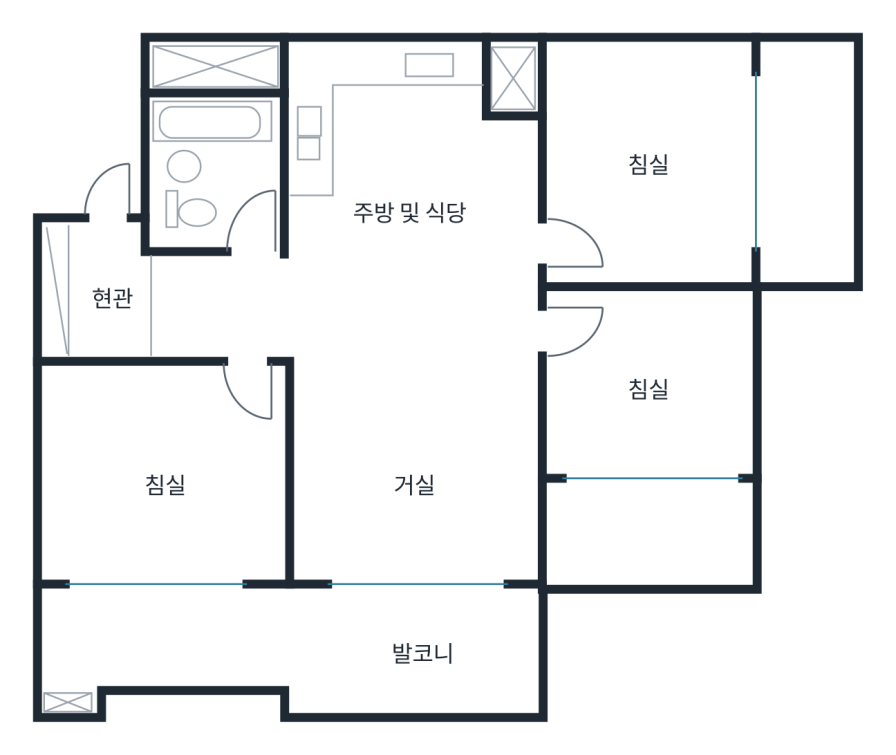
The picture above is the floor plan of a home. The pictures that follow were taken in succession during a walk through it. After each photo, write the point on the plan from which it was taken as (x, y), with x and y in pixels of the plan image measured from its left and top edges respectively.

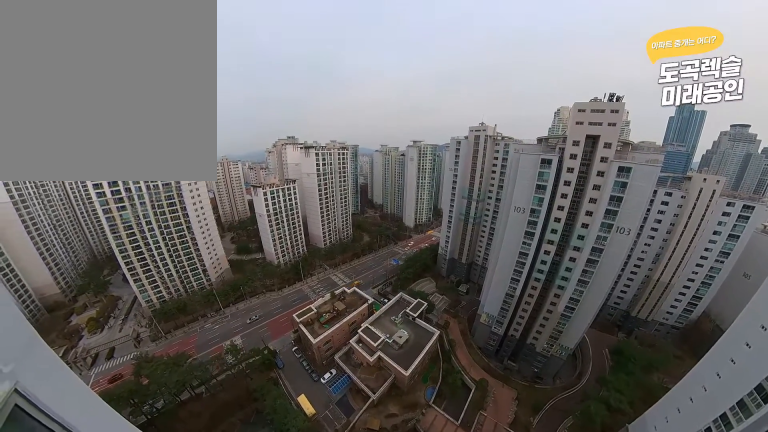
(484, 712)
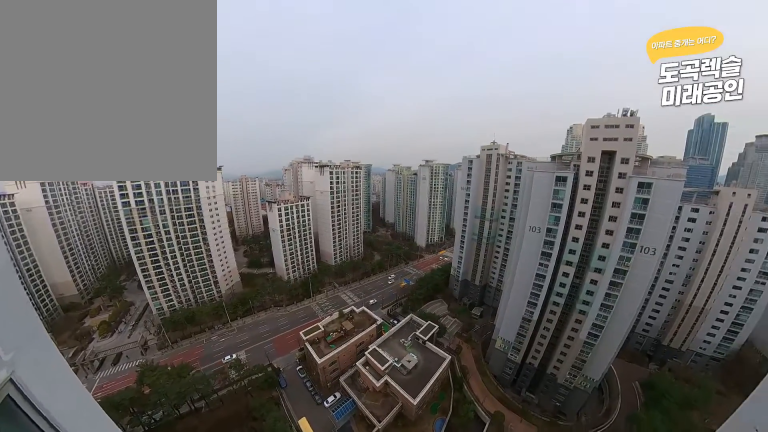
(484, 712)
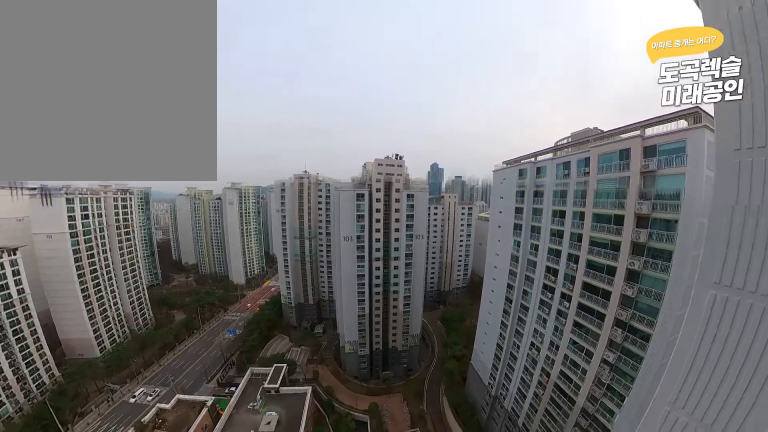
(484, 712)
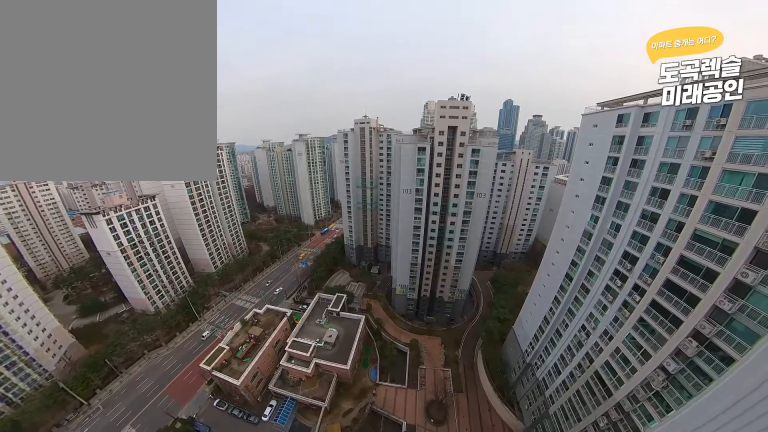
(487, 712)
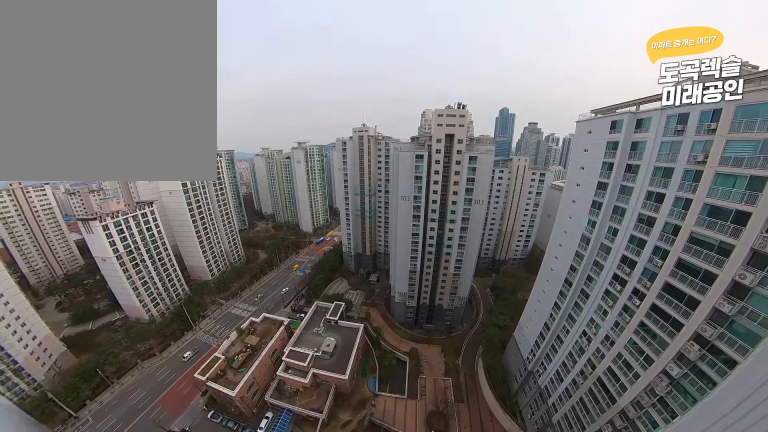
(484, 712)
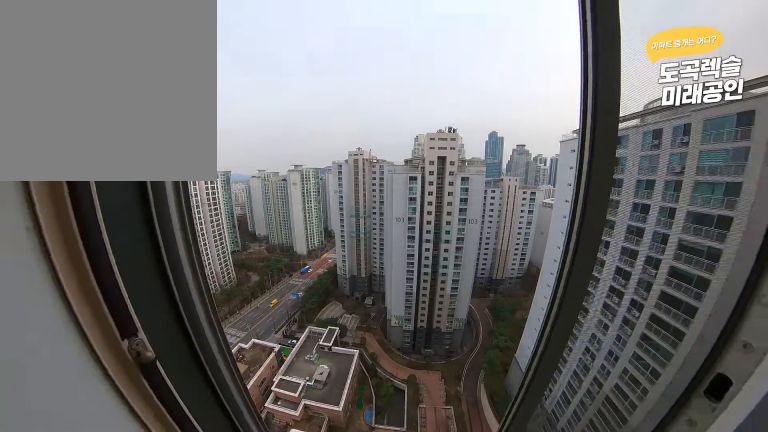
(483, 700)
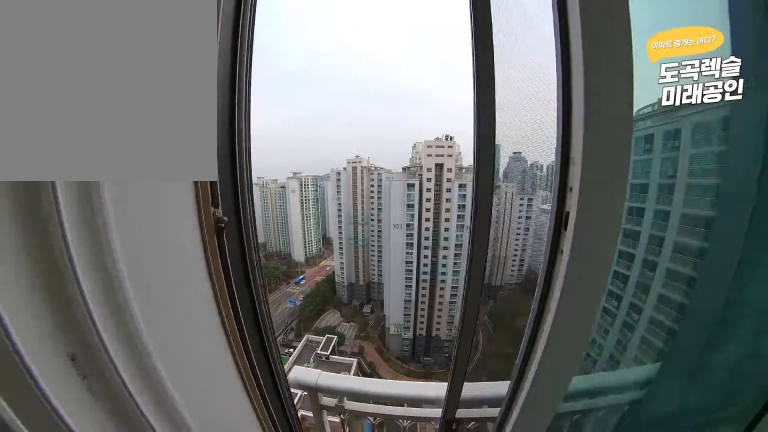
(479, 668)
